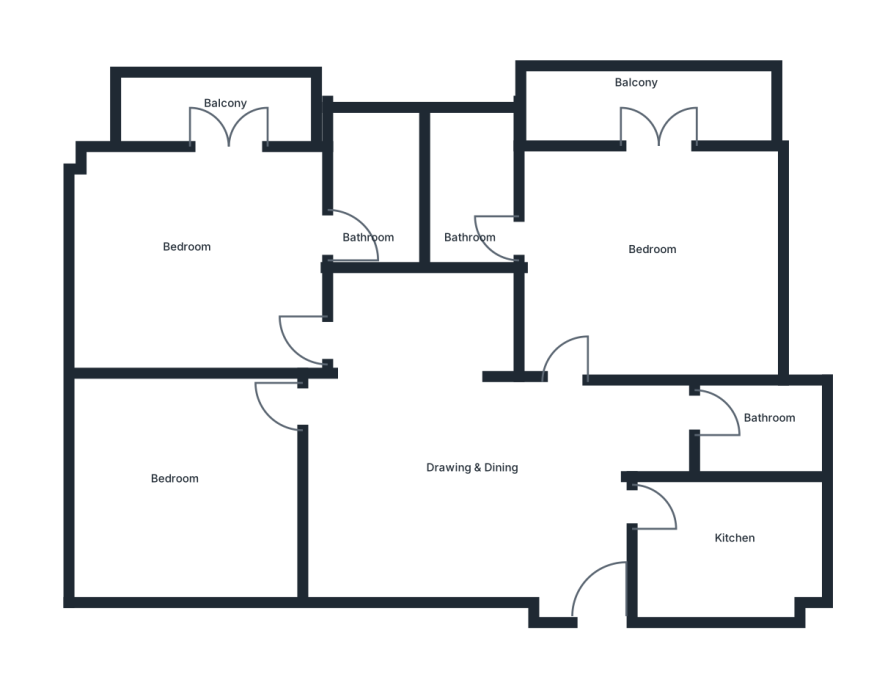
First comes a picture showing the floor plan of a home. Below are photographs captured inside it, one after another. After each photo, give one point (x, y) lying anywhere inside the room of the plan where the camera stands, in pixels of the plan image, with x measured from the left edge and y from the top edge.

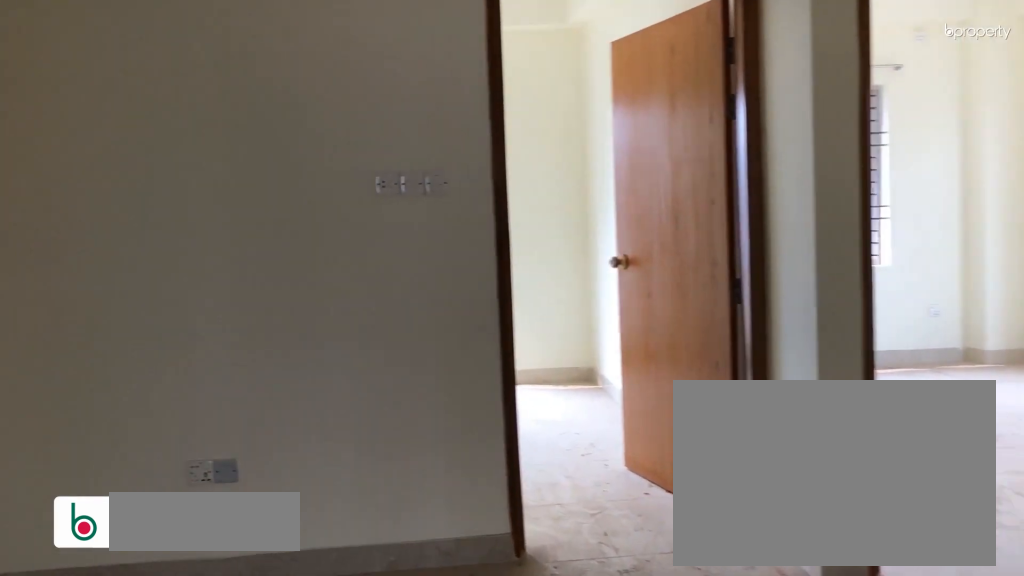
(474, 487)
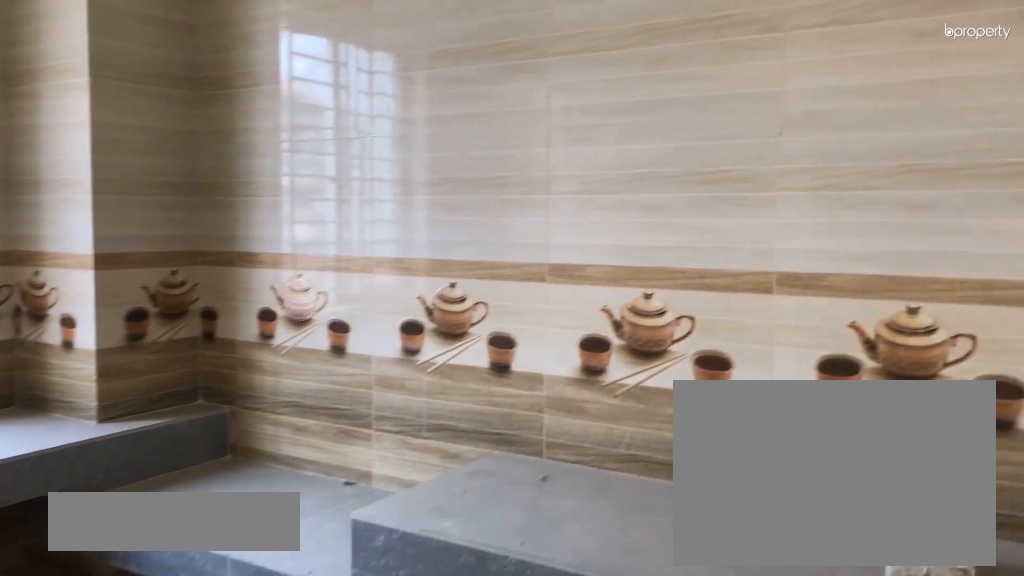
(723, 538)
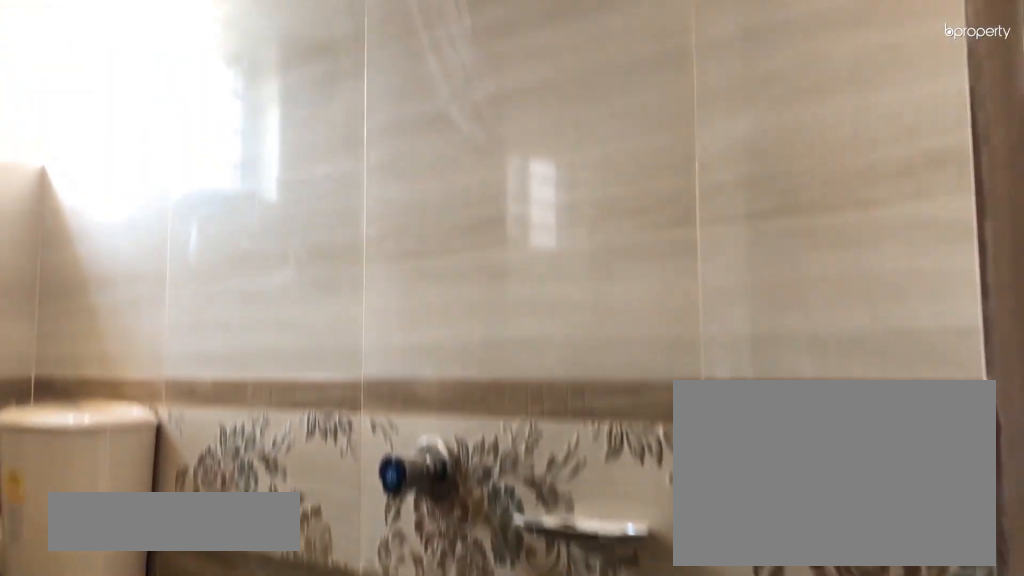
(758, 418)
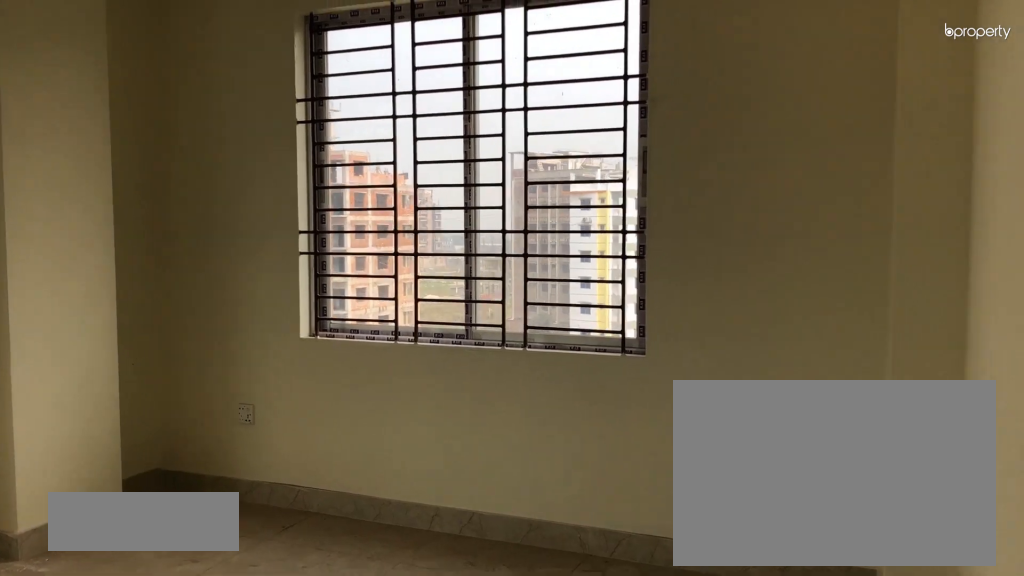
(657, 236)
